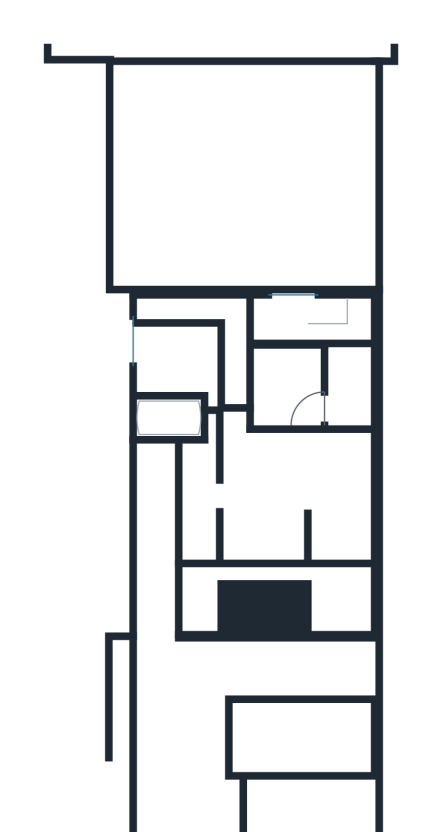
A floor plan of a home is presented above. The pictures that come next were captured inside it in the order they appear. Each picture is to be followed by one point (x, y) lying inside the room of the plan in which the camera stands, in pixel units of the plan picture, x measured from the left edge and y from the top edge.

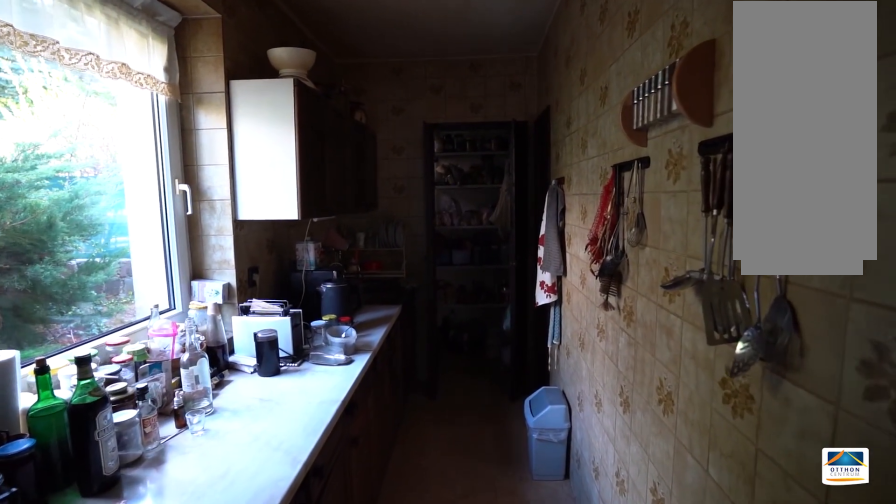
(354, 322)
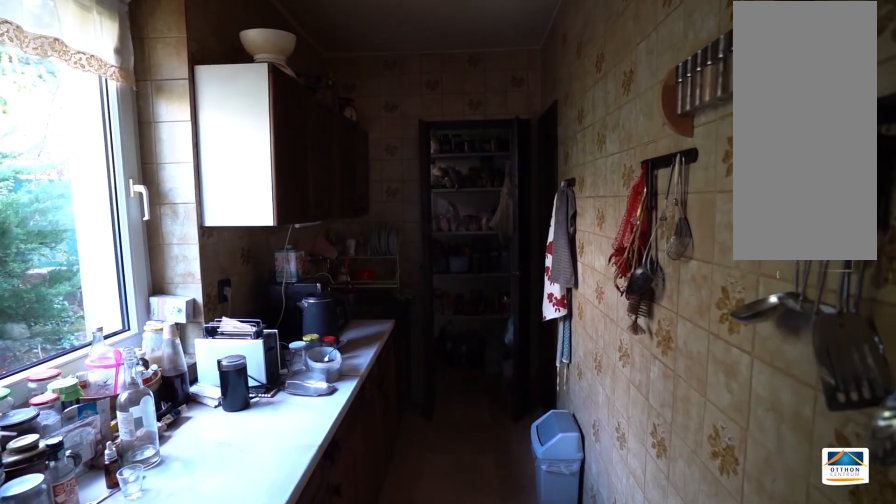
(354, 321)
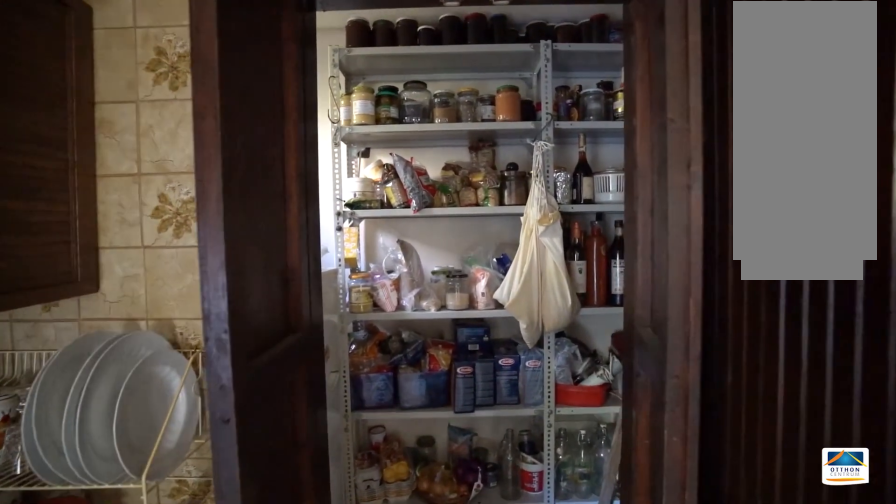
(297, 318)
